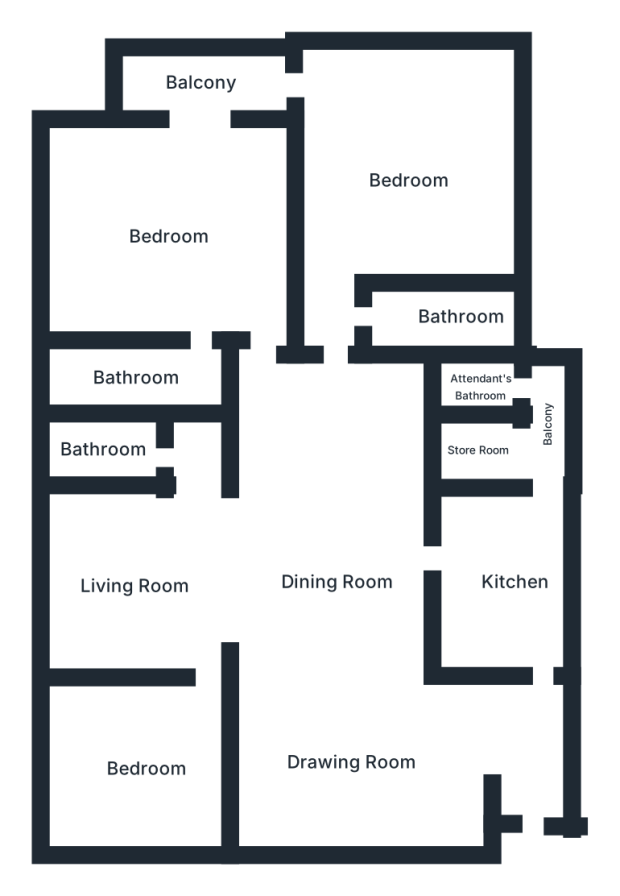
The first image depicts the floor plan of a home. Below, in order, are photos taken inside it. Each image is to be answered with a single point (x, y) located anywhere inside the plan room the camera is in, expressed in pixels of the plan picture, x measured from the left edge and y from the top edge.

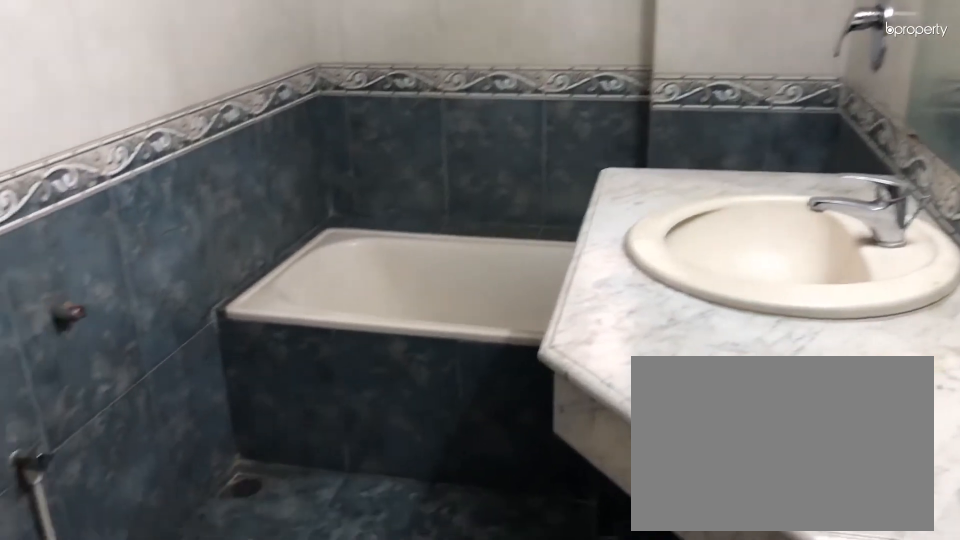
(135, 374)
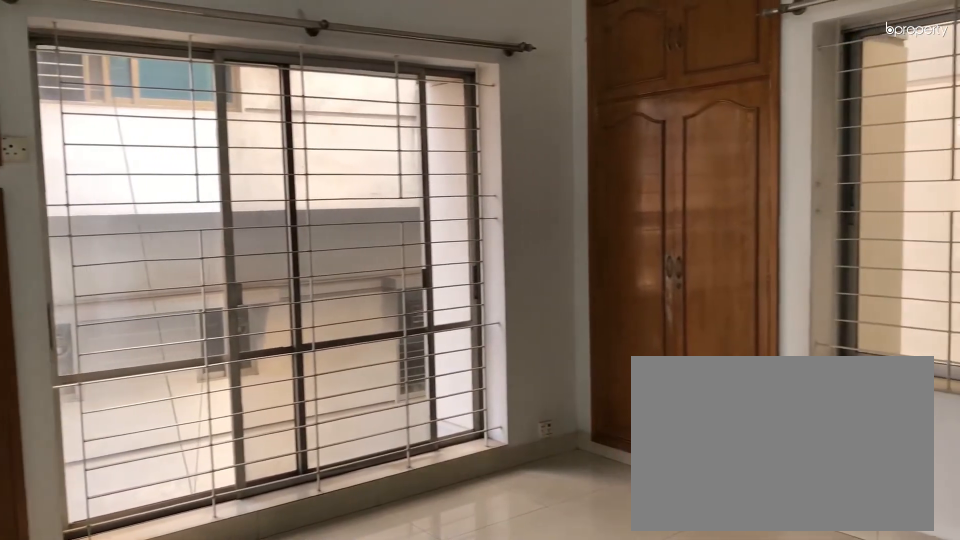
(422, 175)
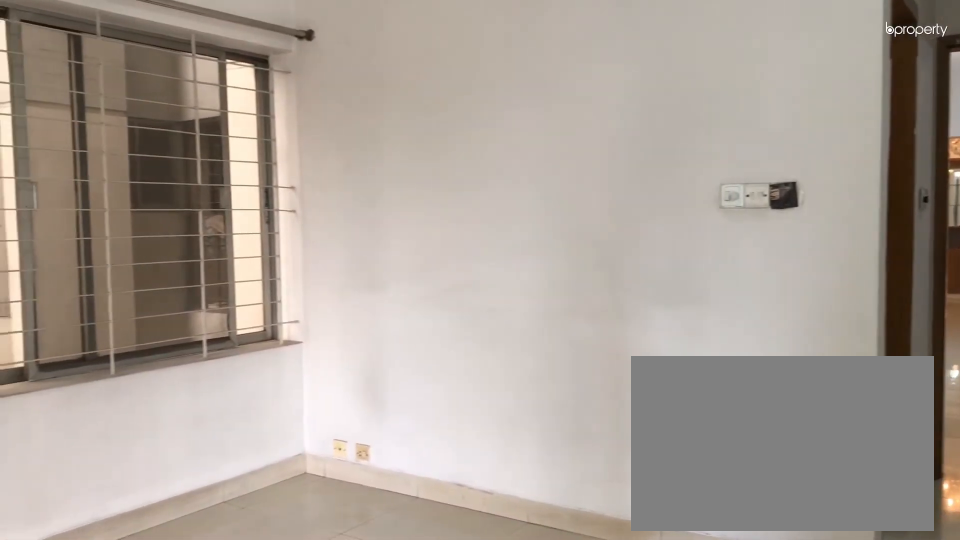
(422, 175)
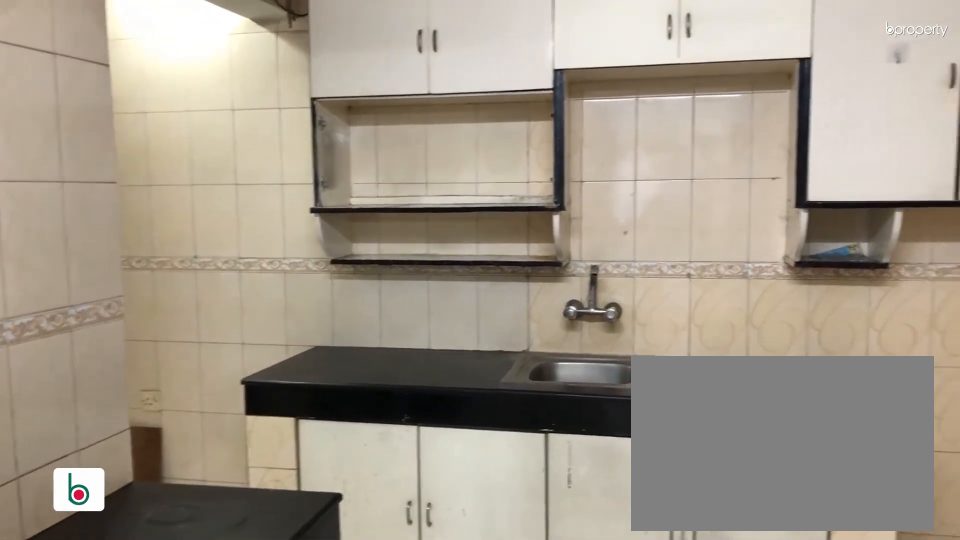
(515, 578)
